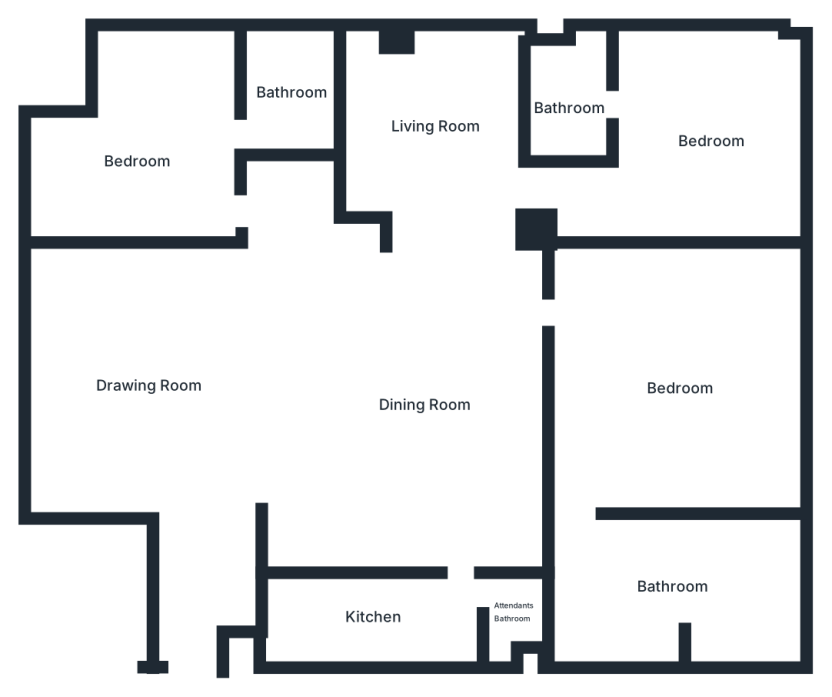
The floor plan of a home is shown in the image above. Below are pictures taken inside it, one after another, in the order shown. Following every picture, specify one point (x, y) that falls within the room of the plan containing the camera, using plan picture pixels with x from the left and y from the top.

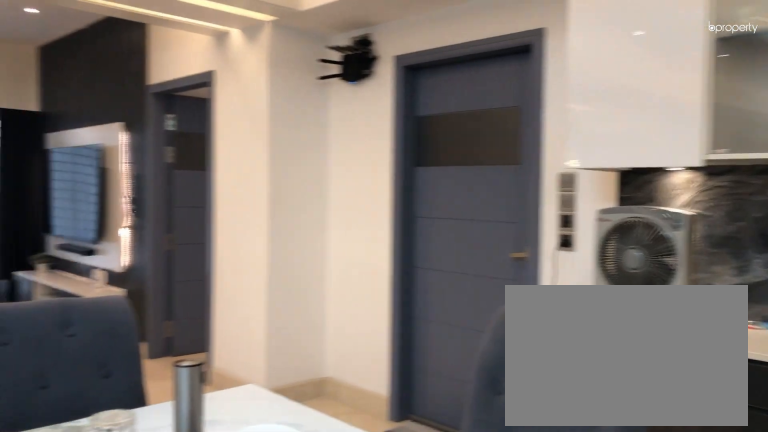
(425, 406)
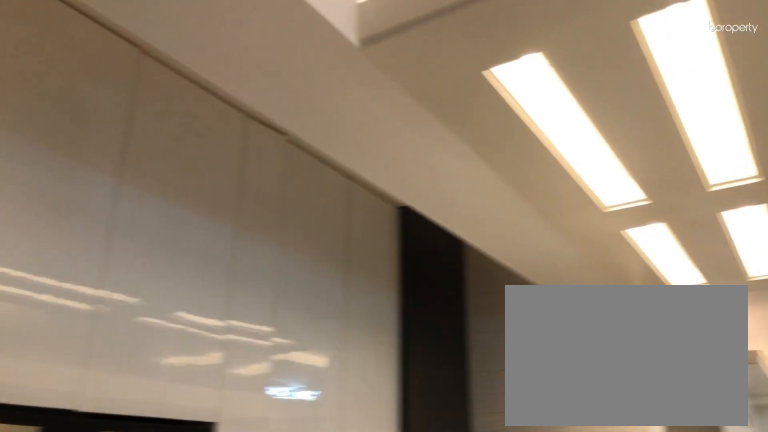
(425, 406)
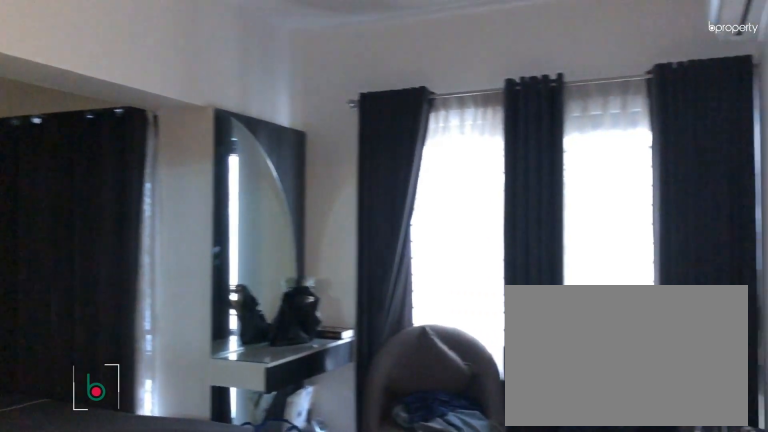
(142, 161)
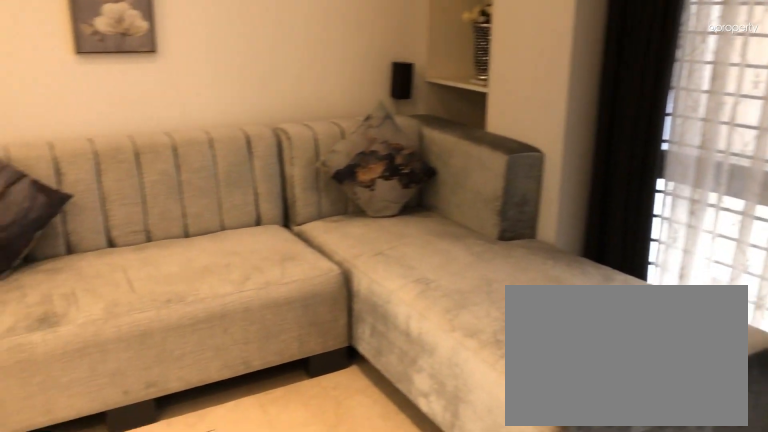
(433, 128)
